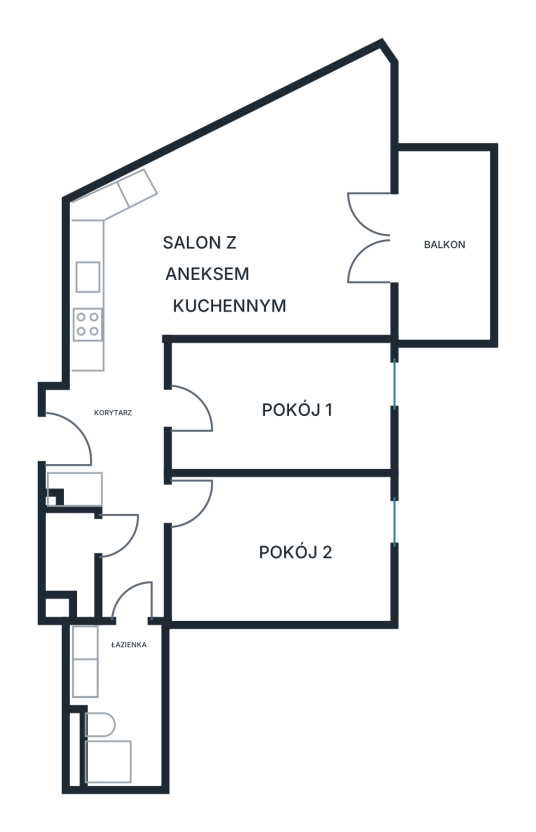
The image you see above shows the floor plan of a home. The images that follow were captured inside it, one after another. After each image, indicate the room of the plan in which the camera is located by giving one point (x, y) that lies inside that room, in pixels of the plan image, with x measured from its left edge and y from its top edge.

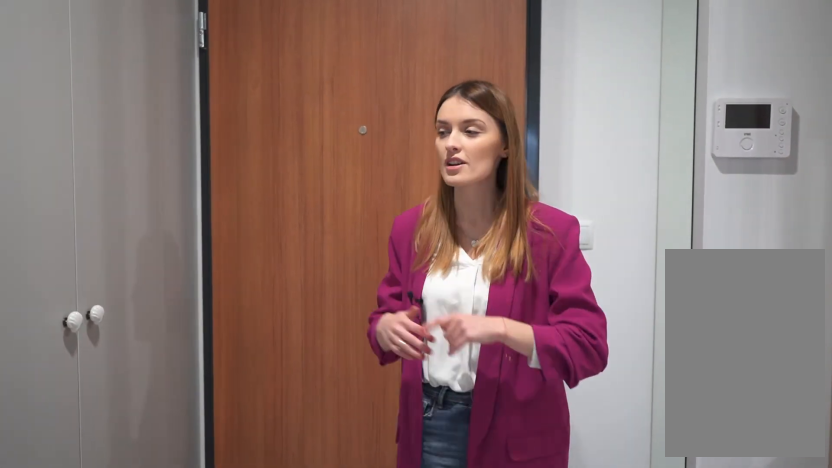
(124, 471)
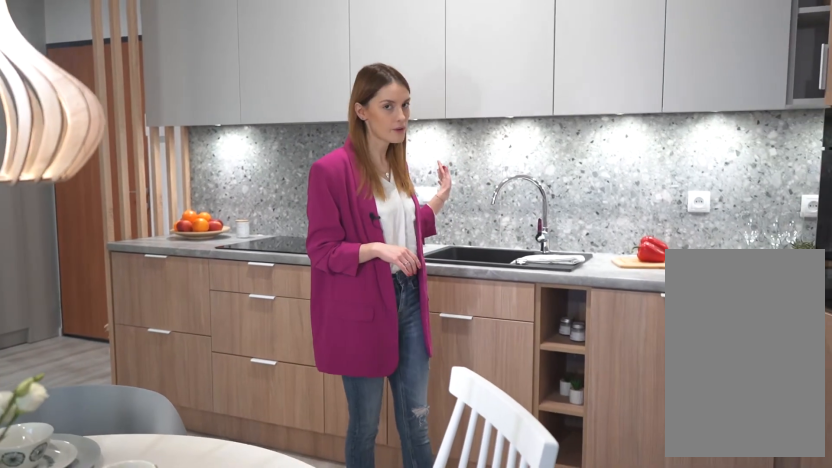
(241, 216)
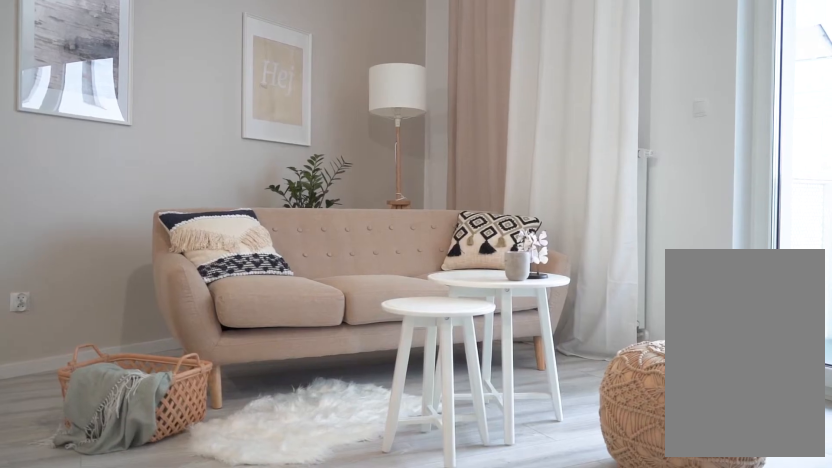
(241, 216)
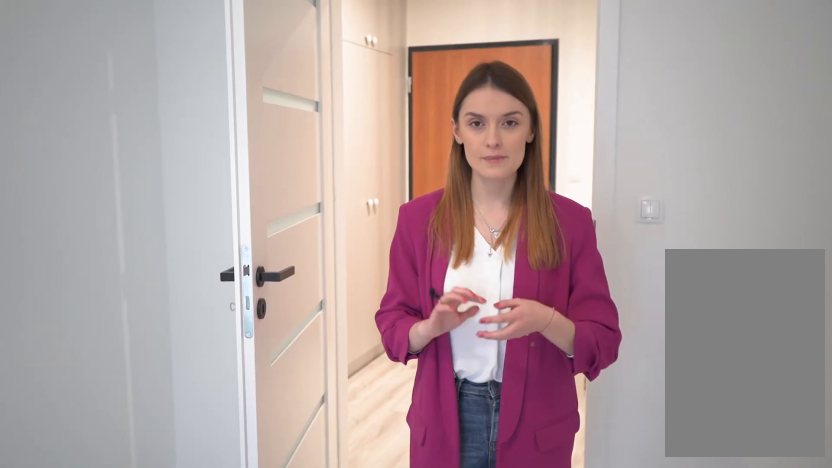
(285, 405)
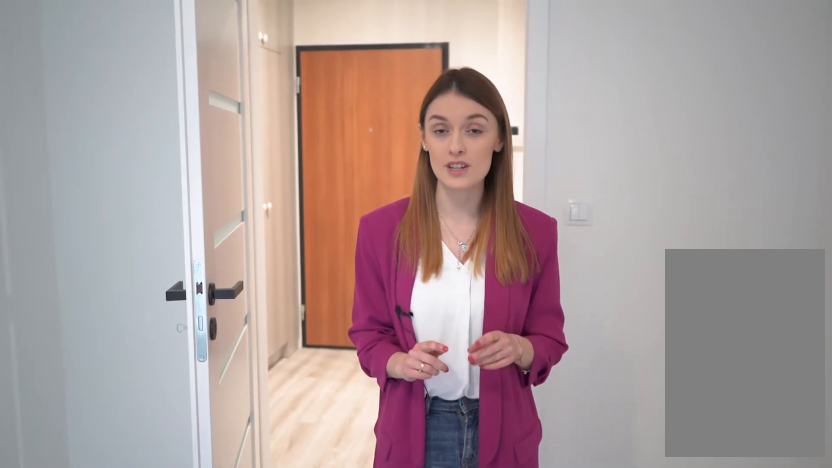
(285, 405)
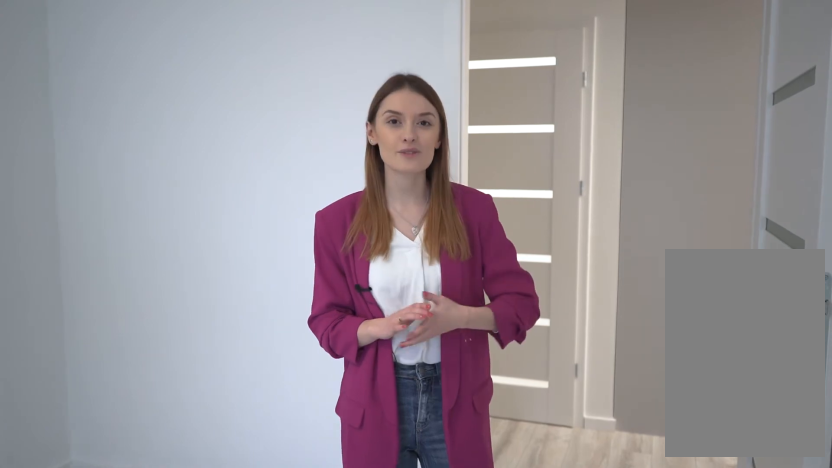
(283, 548)
